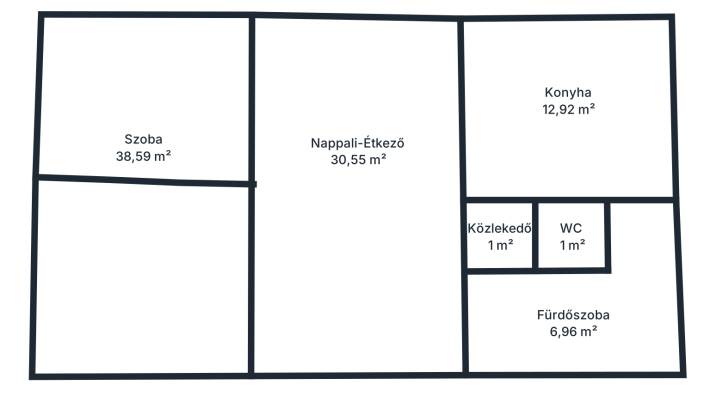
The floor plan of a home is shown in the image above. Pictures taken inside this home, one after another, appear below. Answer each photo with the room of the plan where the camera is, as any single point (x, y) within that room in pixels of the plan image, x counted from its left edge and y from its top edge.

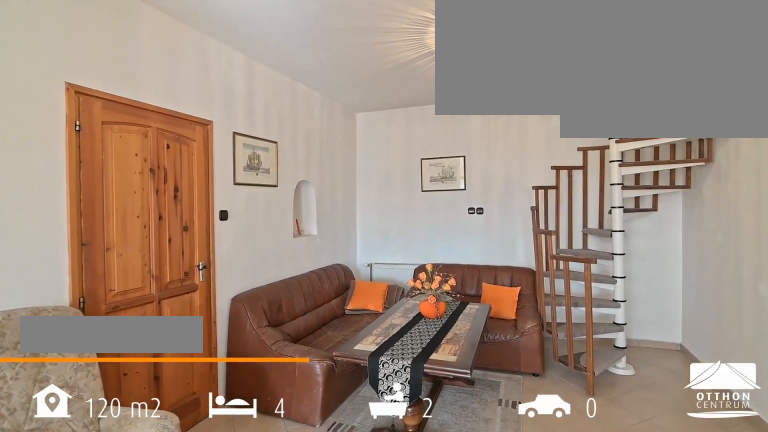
(353, 276)
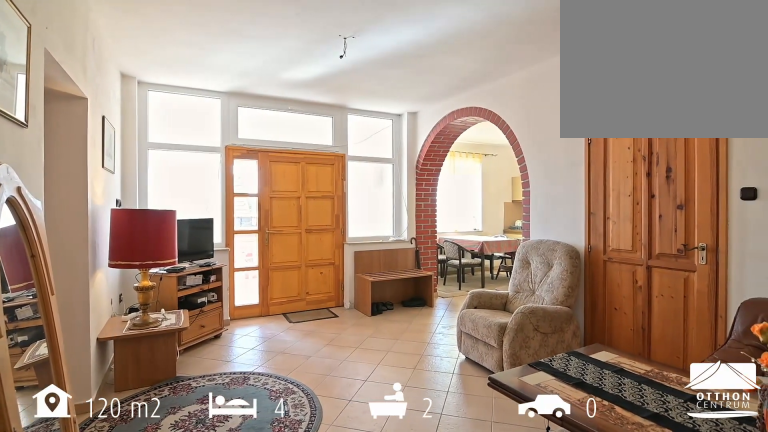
(353, 277)
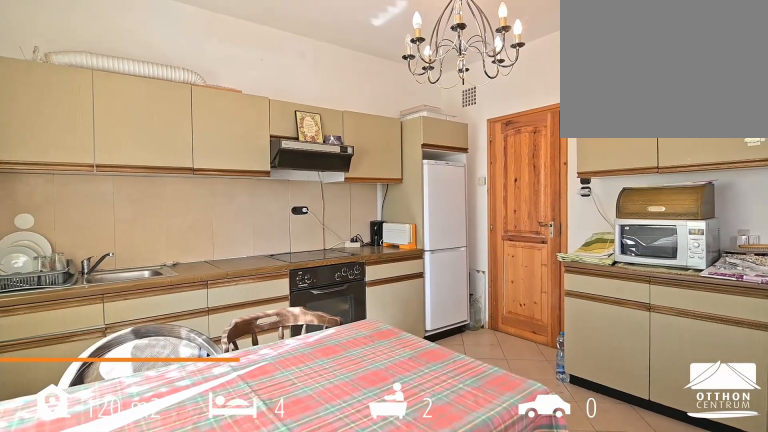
(570, 124)
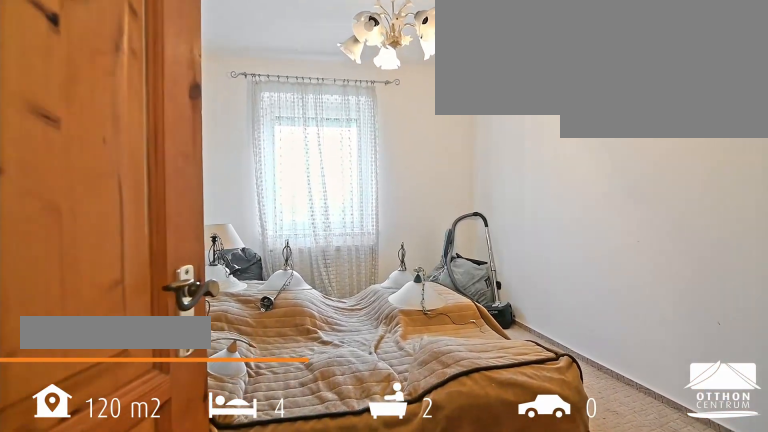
(149, 101)
